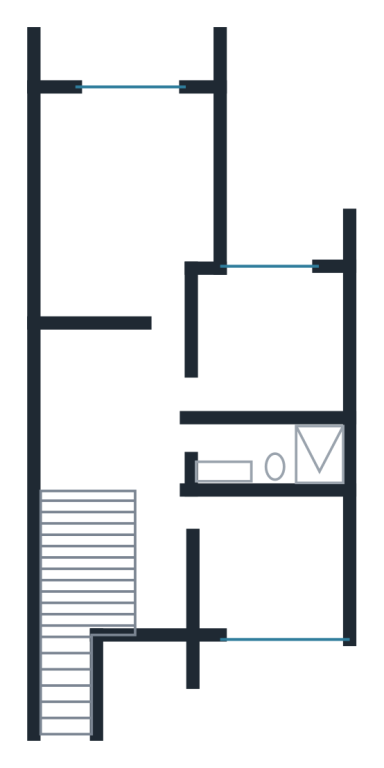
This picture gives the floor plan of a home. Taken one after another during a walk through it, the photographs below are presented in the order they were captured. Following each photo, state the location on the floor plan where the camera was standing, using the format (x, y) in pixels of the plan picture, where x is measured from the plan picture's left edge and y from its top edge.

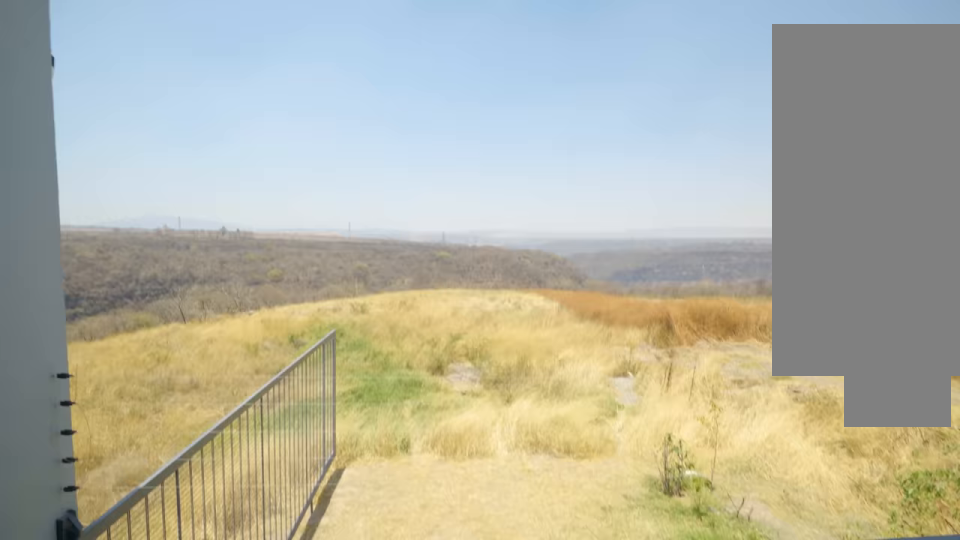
(124, 66)
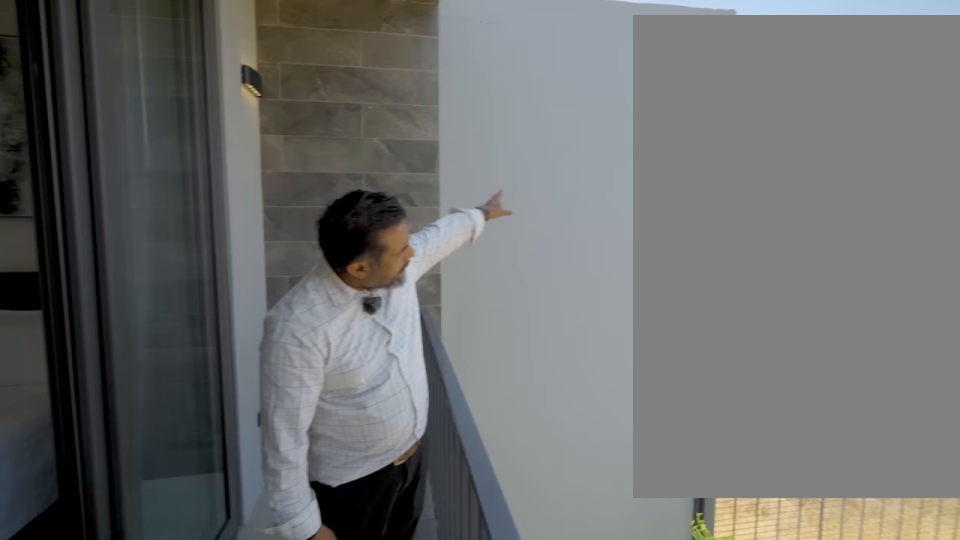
(145, 64)
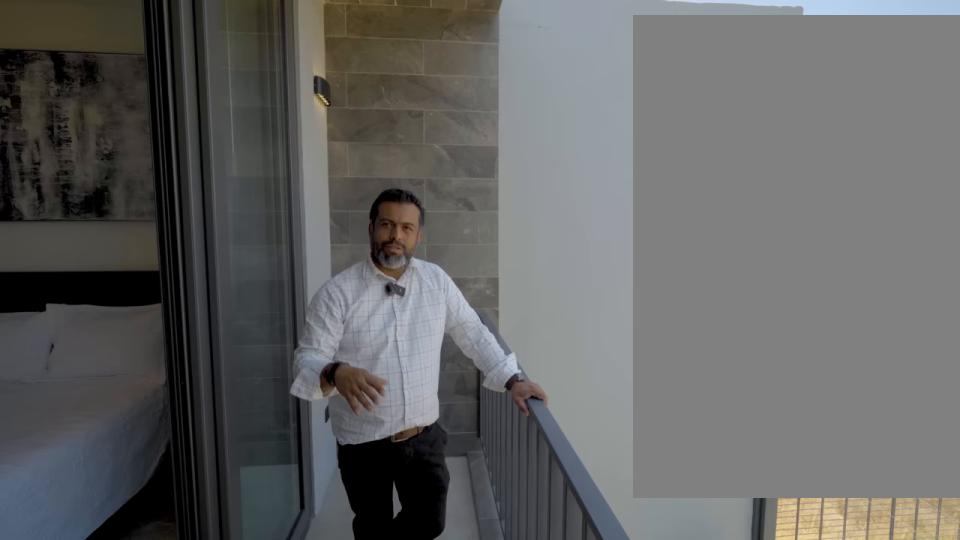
(145, 65)
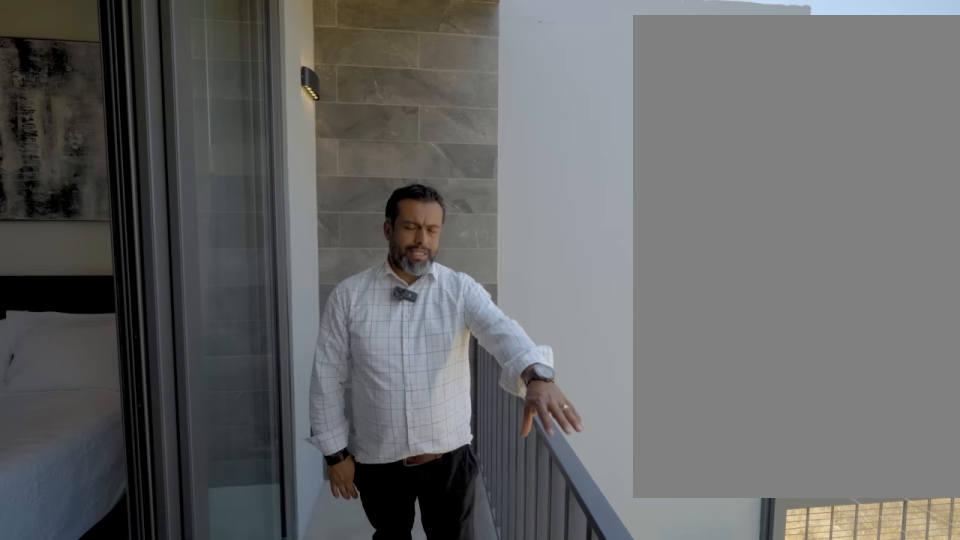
(145, 65)
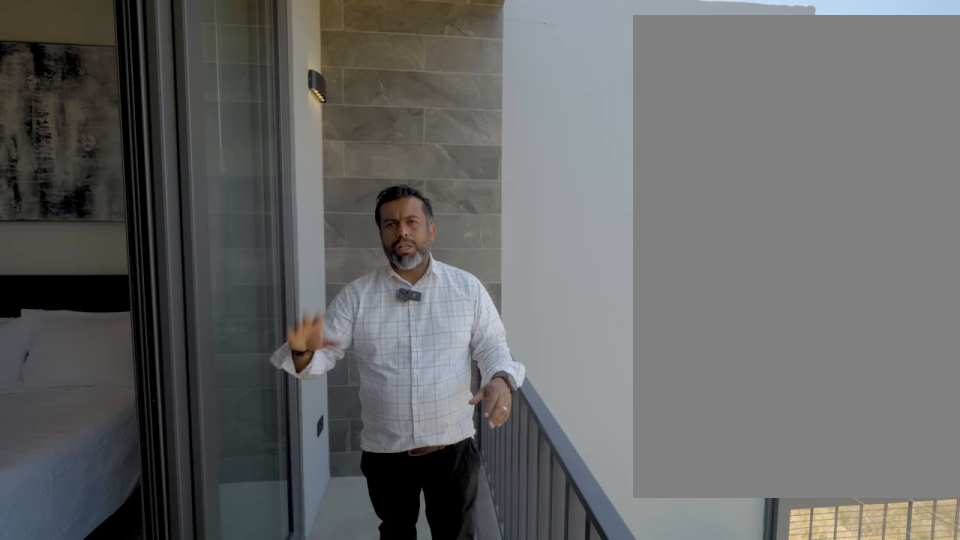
(144, 65)
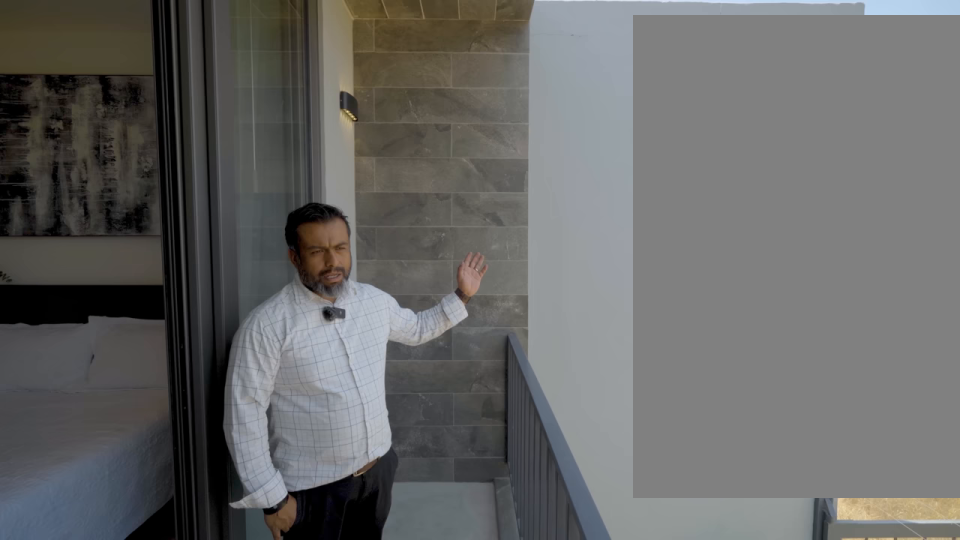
(145, 65)
